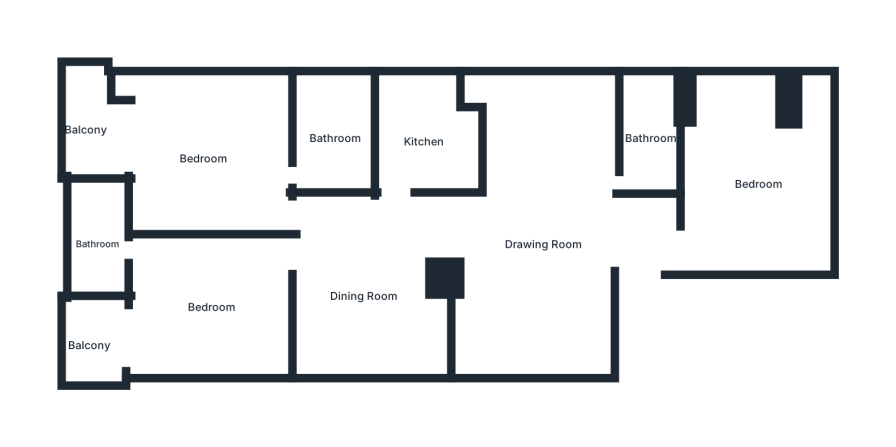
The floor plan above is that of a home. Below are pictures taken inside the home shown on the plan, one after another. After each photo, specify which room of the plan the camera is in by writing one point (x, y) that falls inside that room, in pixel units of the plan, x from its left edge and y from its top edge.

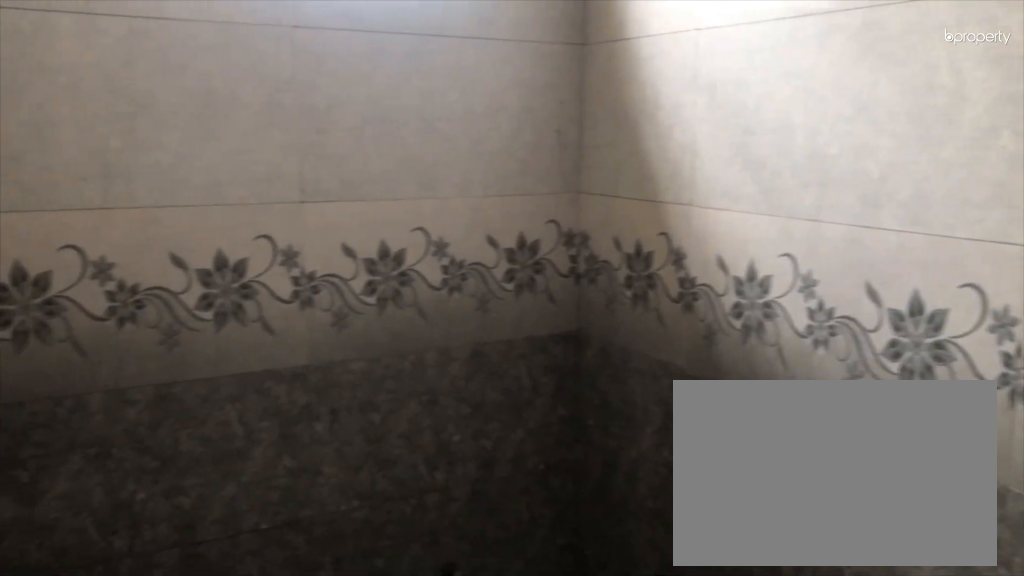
(651, 137)
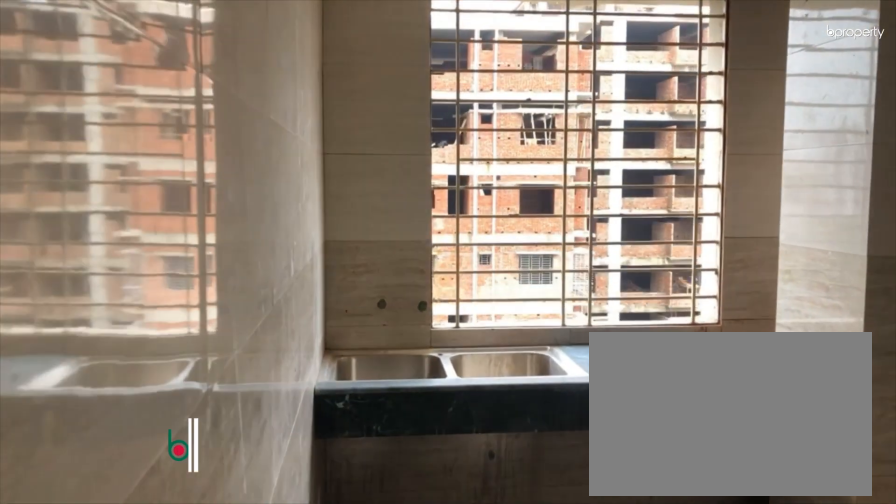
(425, 141)
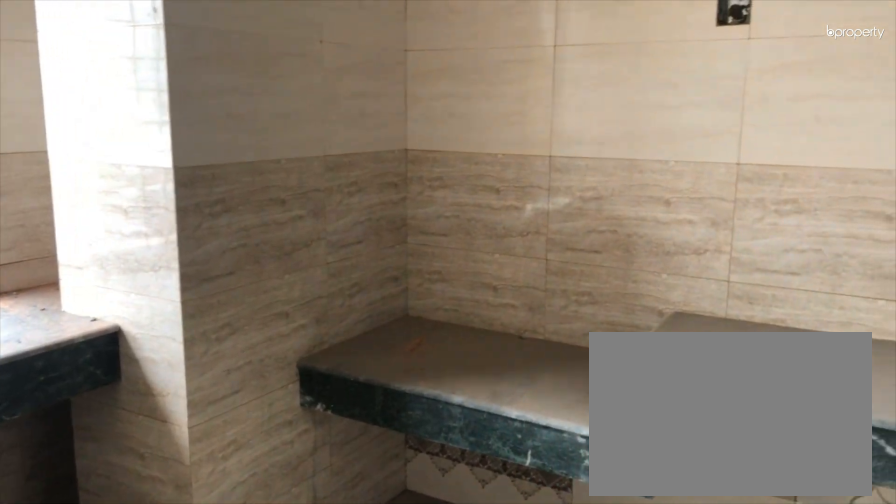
(425, 141)
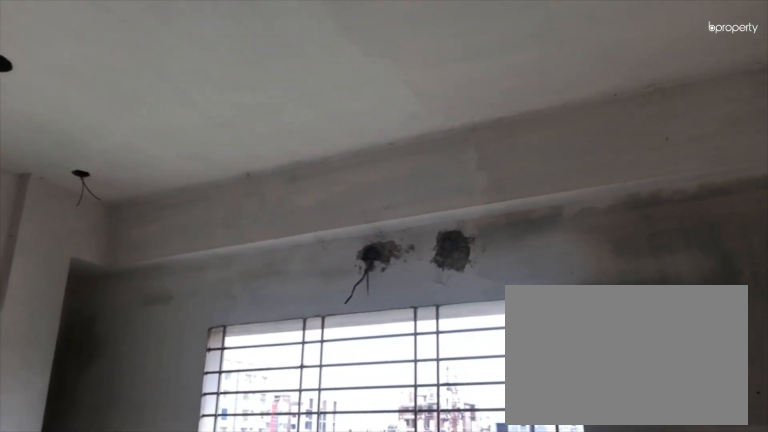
(206, 157)
